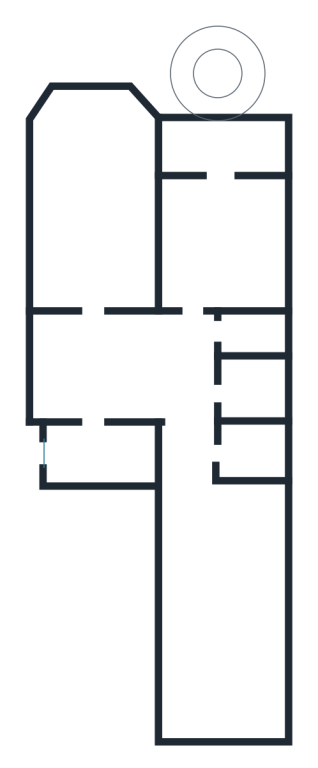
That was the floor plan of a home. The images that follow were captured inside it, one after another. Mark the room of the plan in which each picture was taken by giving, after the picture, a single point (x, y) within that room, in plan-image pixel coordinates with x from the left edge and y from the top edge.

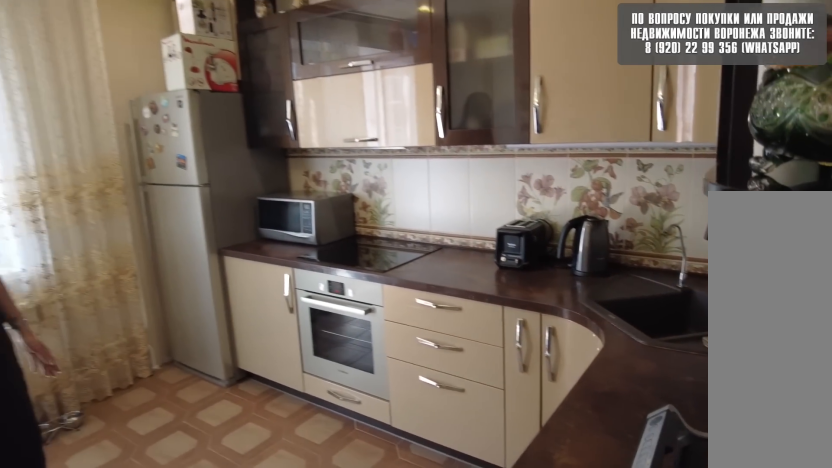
(226, 270)
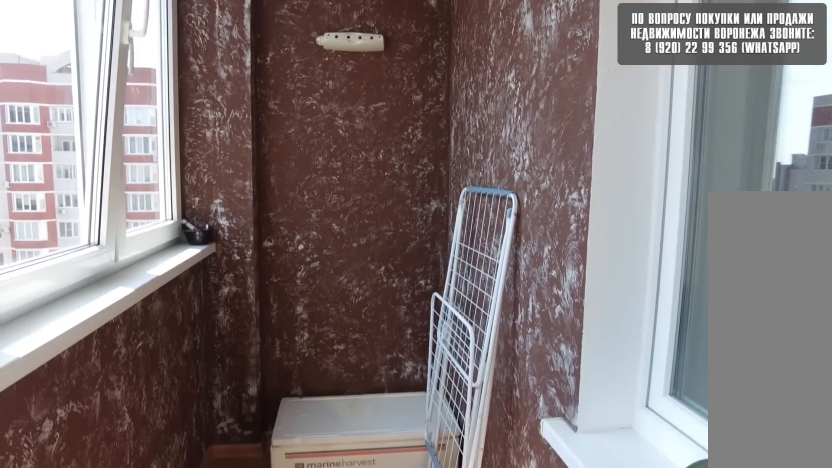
(217, 157)
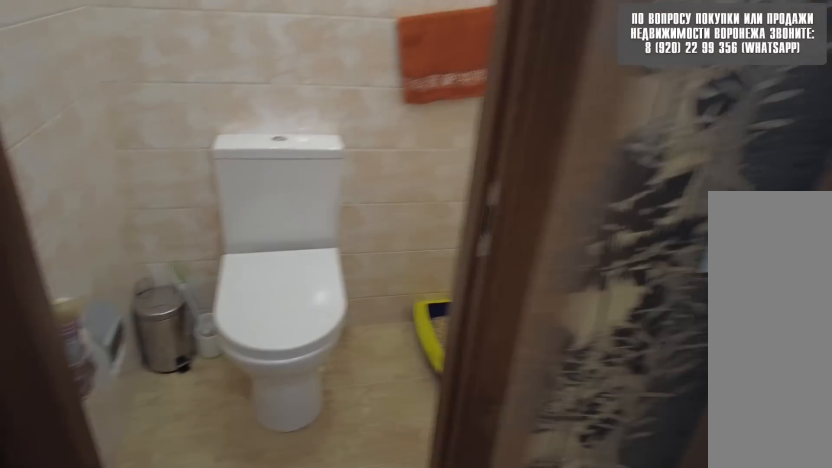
(190, 386)
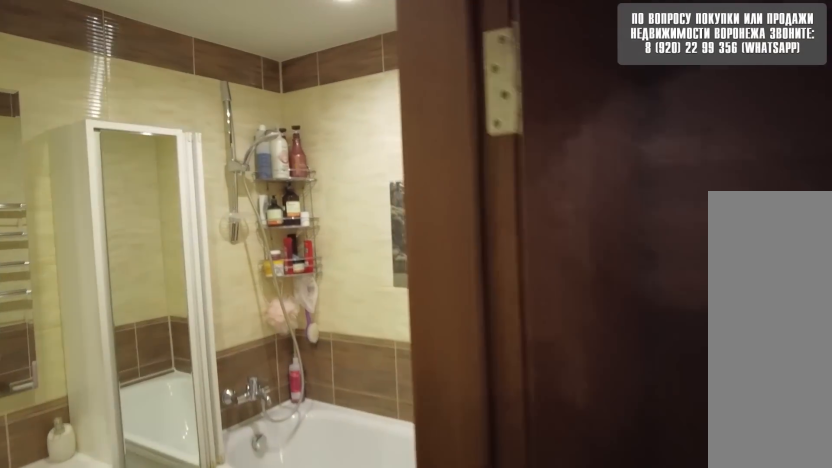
(190, 463)
